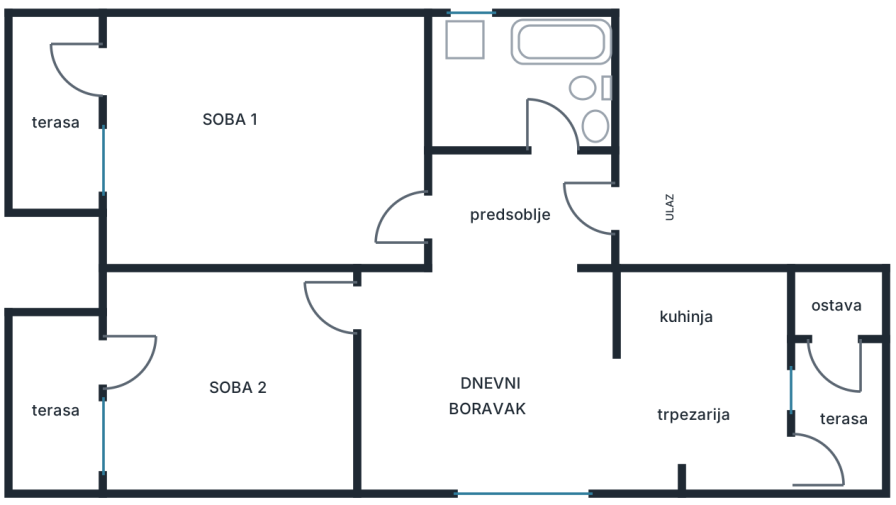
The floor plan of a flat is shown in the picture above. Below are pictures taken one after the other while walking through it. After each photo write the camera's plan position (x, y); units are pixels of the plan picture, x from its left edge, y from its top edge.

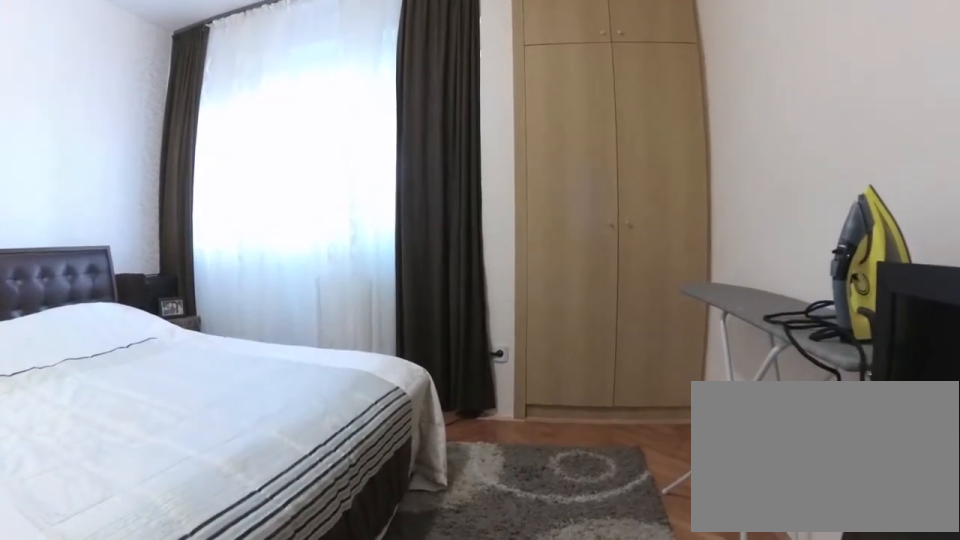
(295, 329)
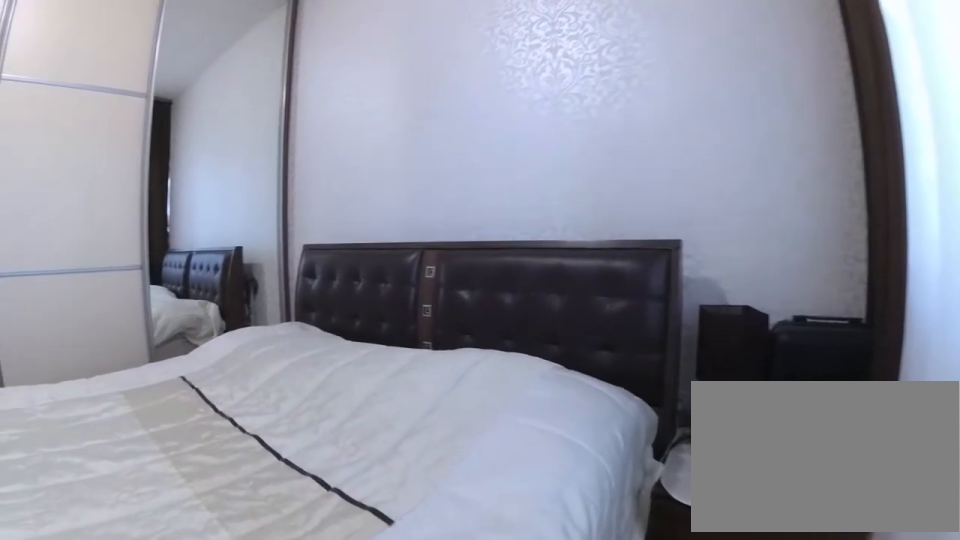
(140, 391)
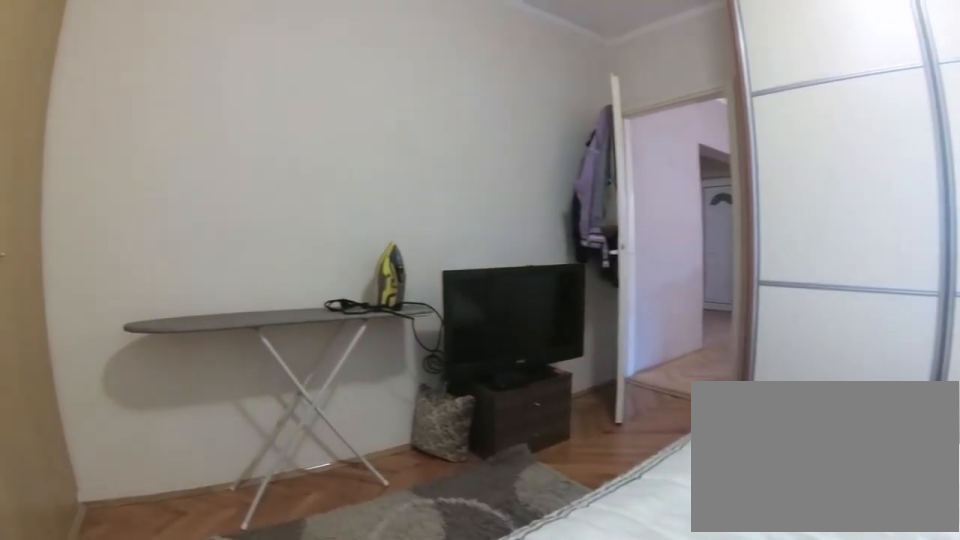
(138, 428)
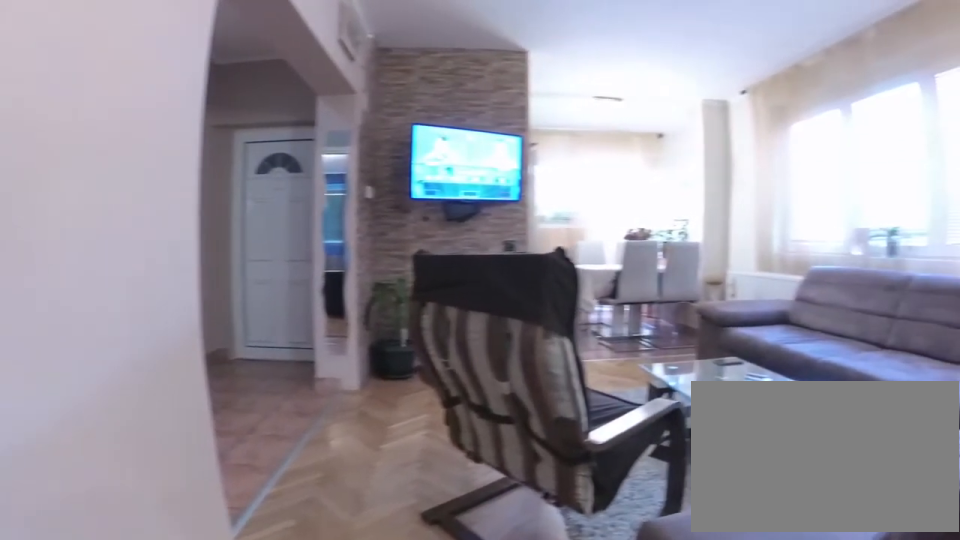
(331, 317)
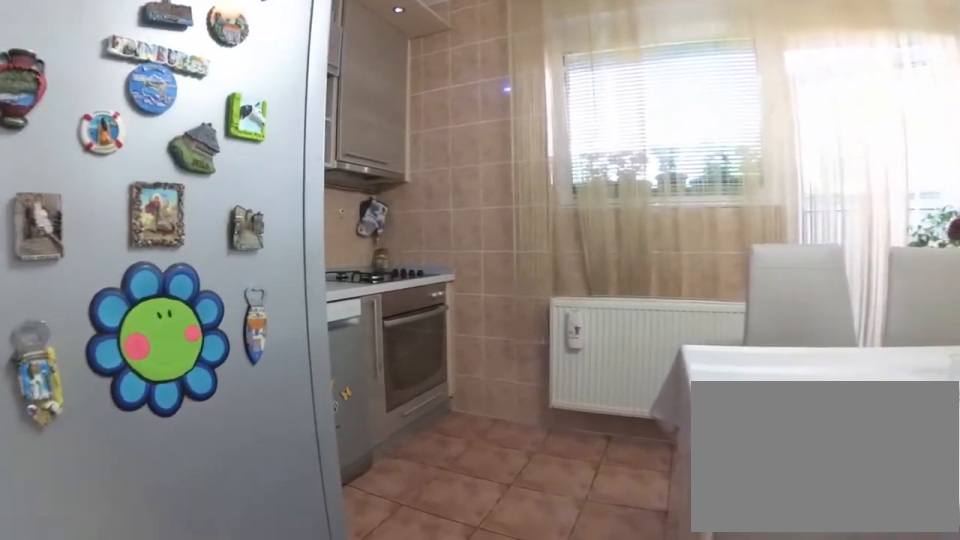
(583, 422)
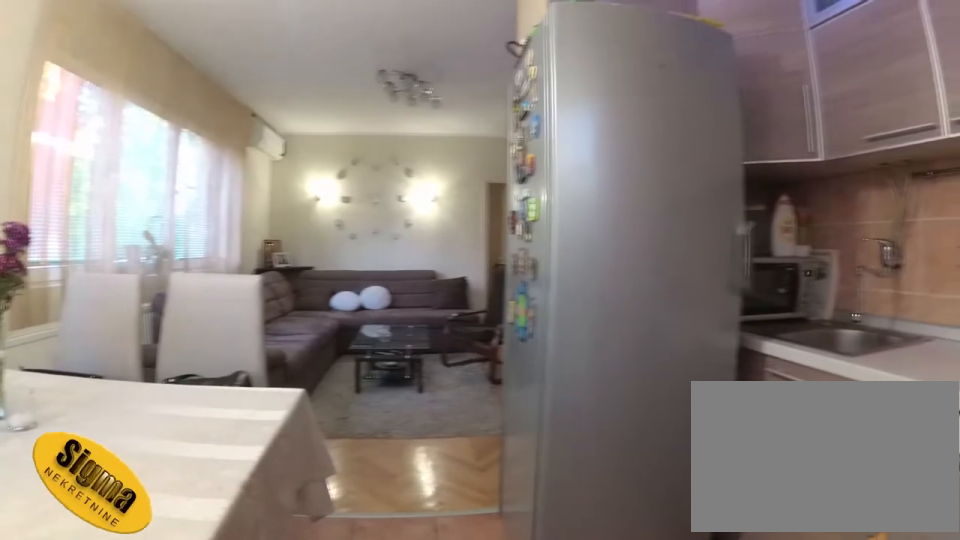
(763, 397)
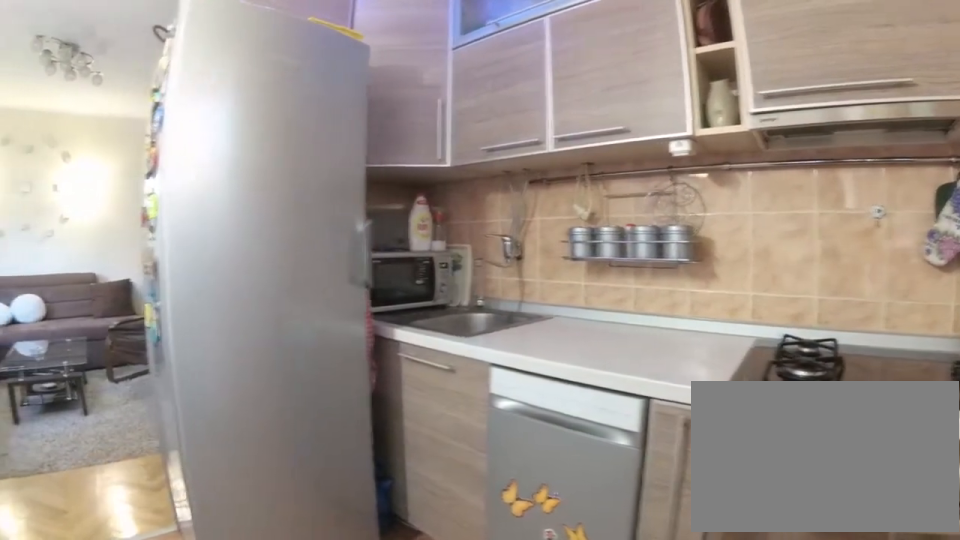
(754, 403)
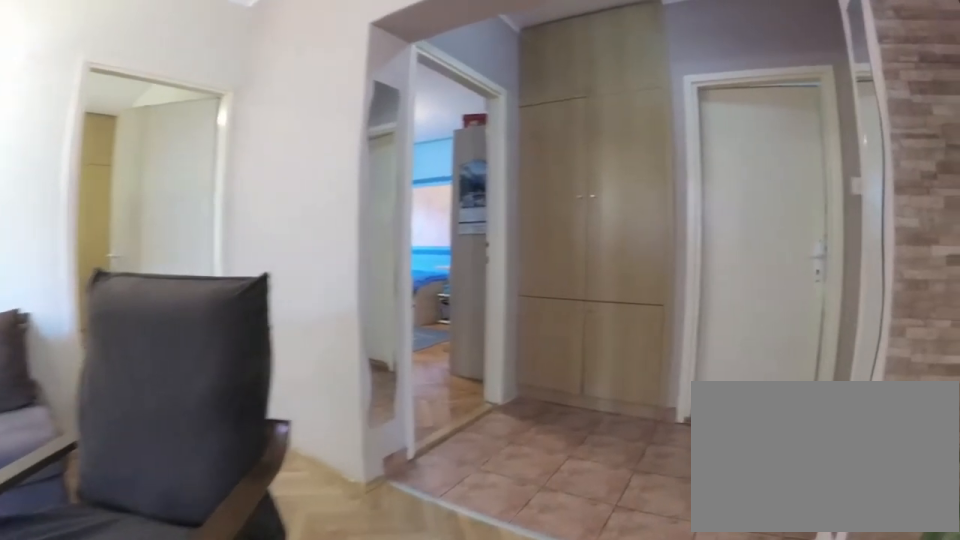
(567, 362)
